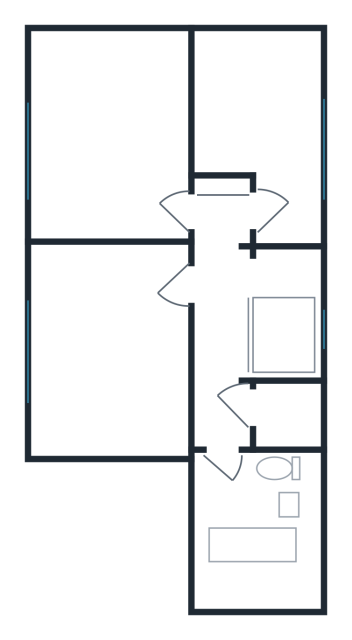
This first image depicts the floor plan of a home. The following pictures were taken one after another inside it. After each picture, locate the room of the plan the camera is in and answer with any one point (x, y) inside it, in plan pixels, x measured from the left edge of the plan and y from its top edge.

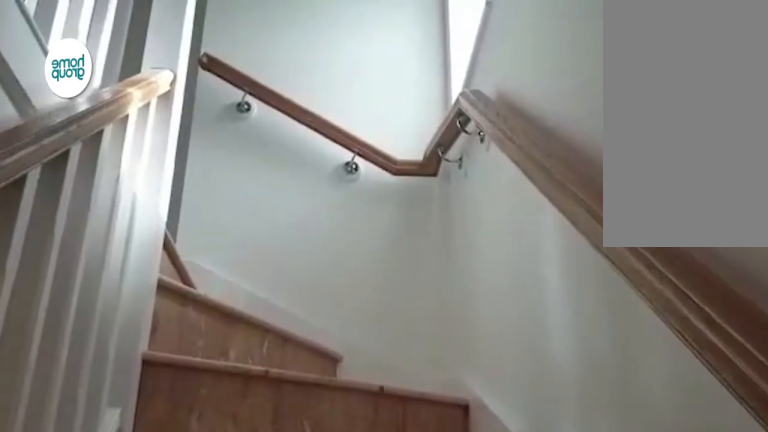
(251, 326)
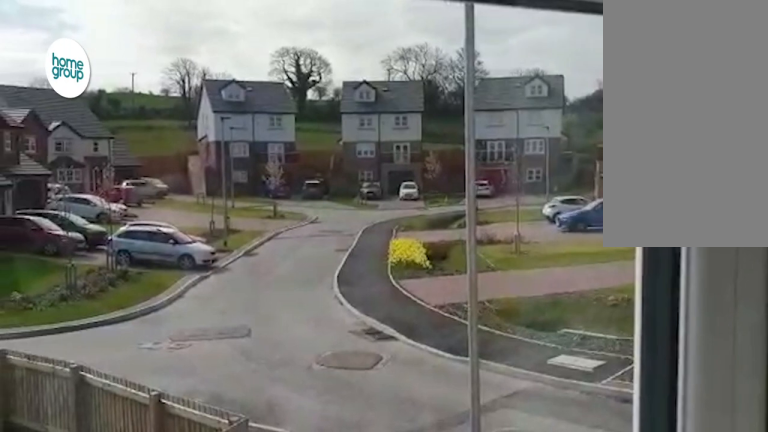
(251, 326)
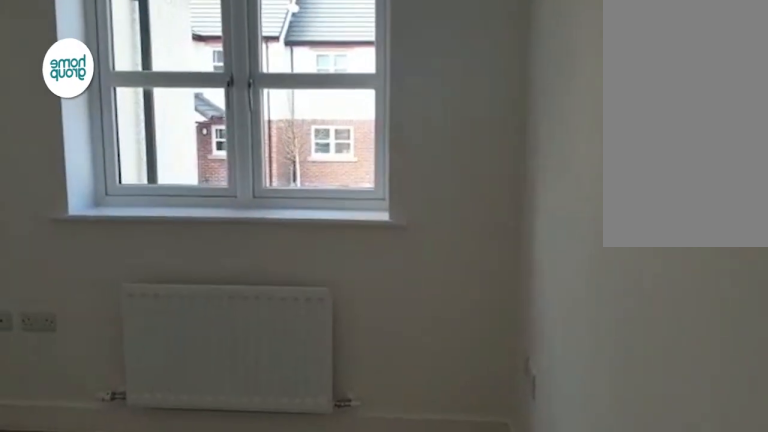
(112, 346)
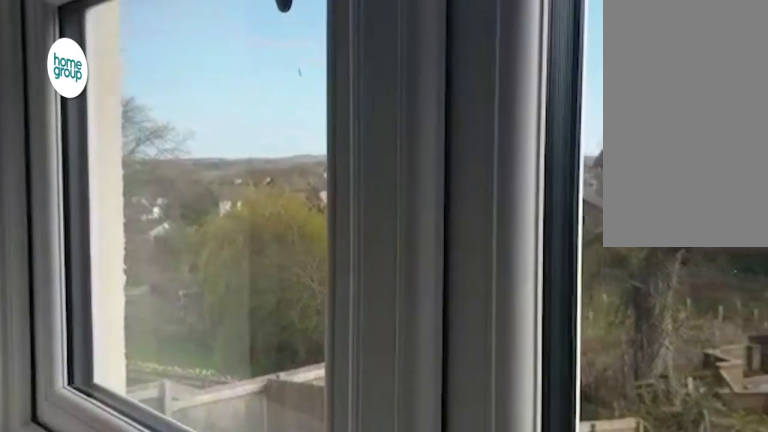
(115, 158)
